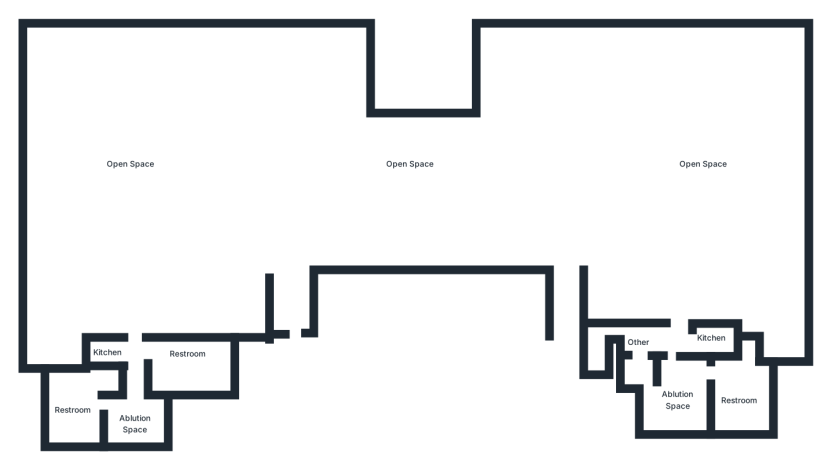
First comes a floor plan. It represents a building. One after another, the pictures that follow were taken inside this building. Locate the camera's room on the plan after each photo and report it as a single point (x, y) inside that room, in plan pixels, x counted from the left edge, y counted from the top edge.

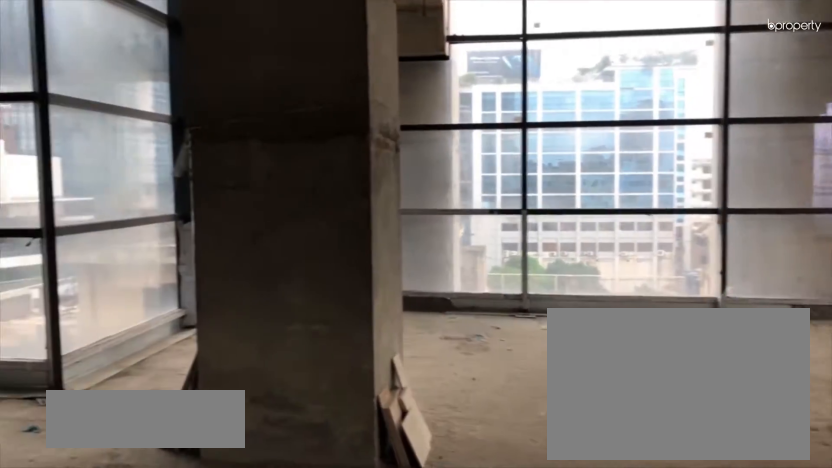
(565, 192)
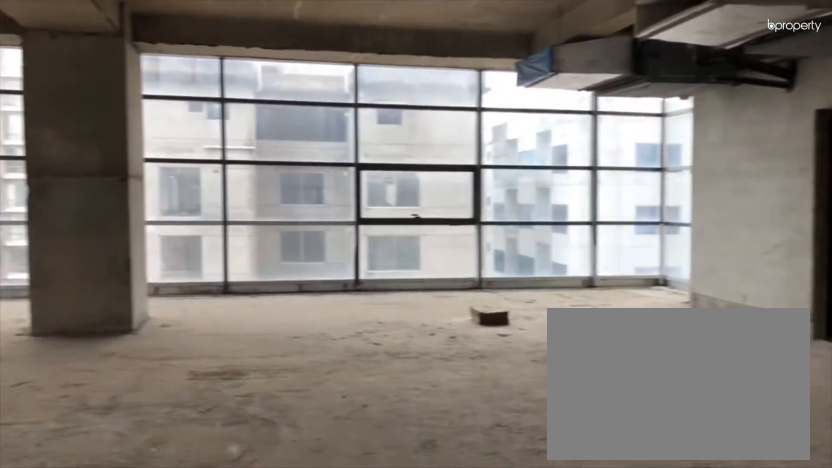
(565, 192)
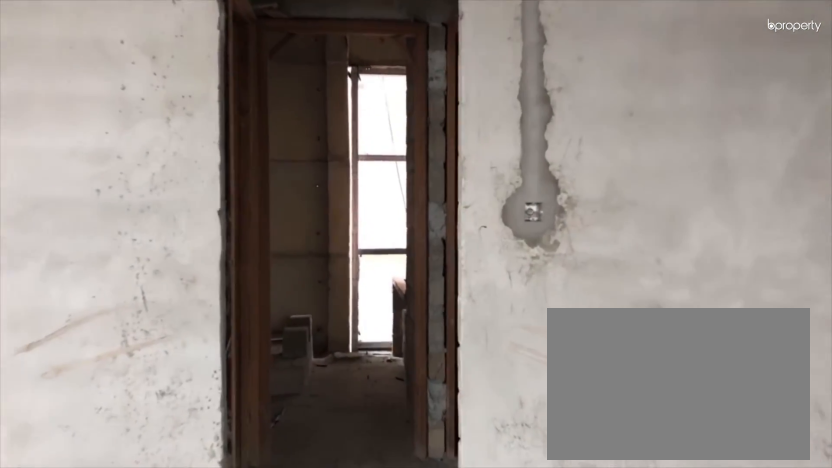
(671, 218)
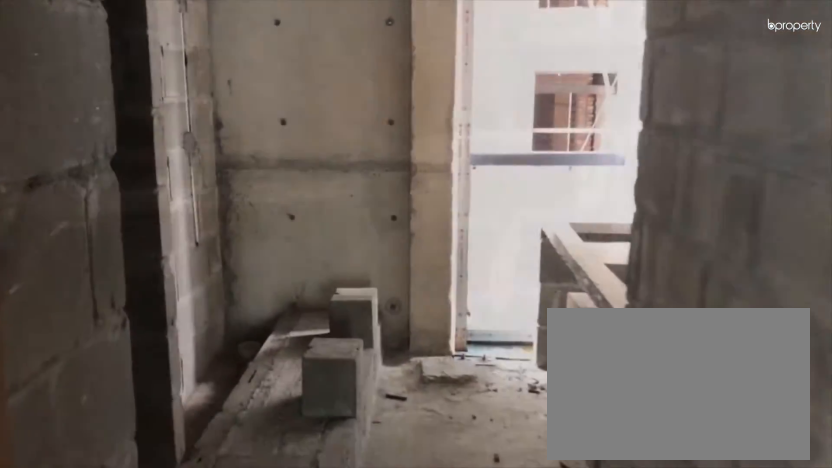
(678, 343)
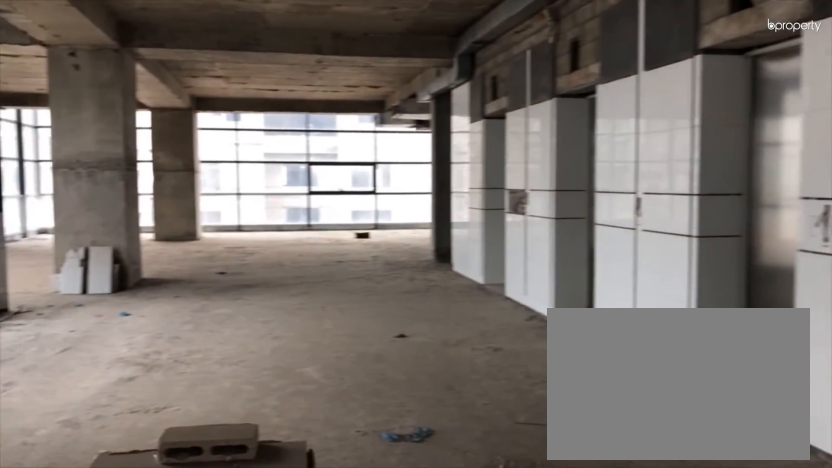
(148, 189)
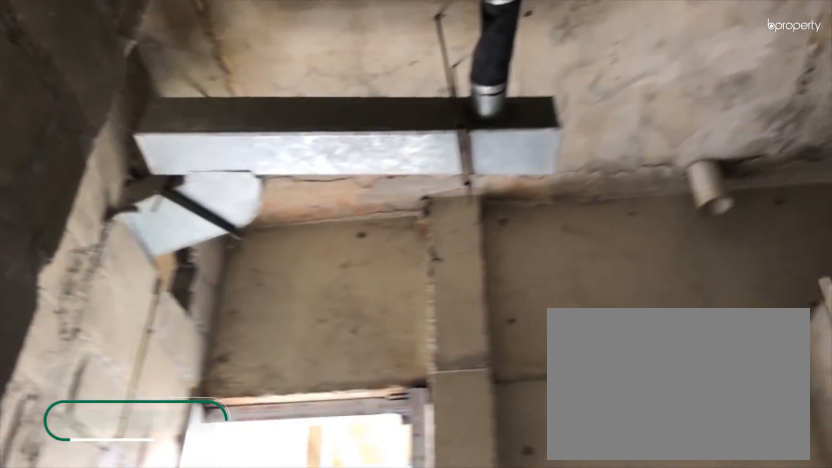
(111, 411)
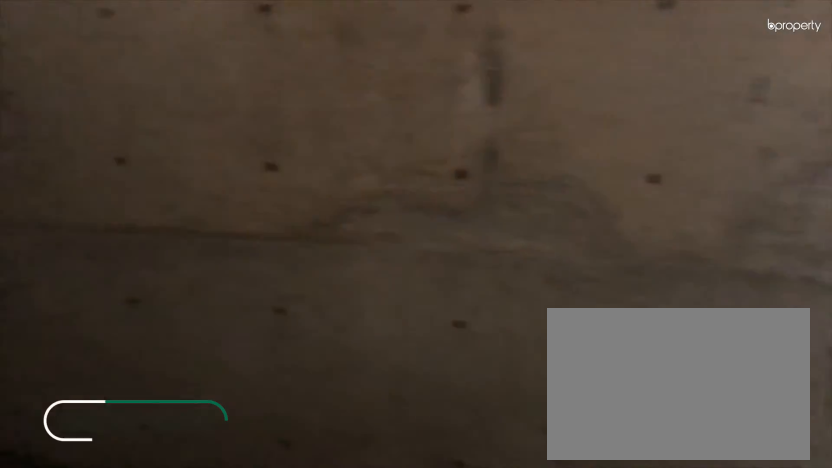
(111, 411)
